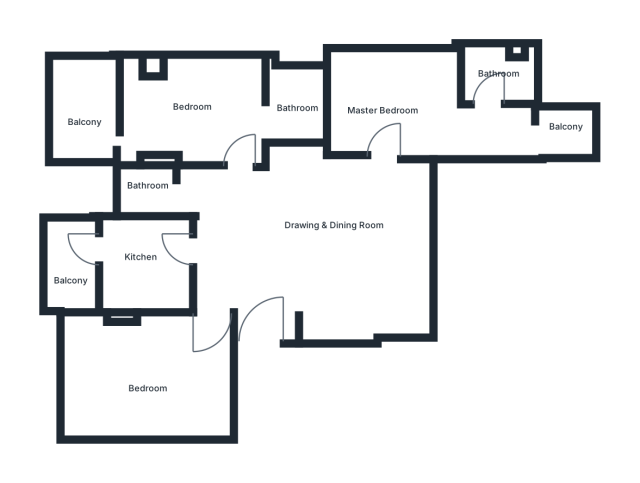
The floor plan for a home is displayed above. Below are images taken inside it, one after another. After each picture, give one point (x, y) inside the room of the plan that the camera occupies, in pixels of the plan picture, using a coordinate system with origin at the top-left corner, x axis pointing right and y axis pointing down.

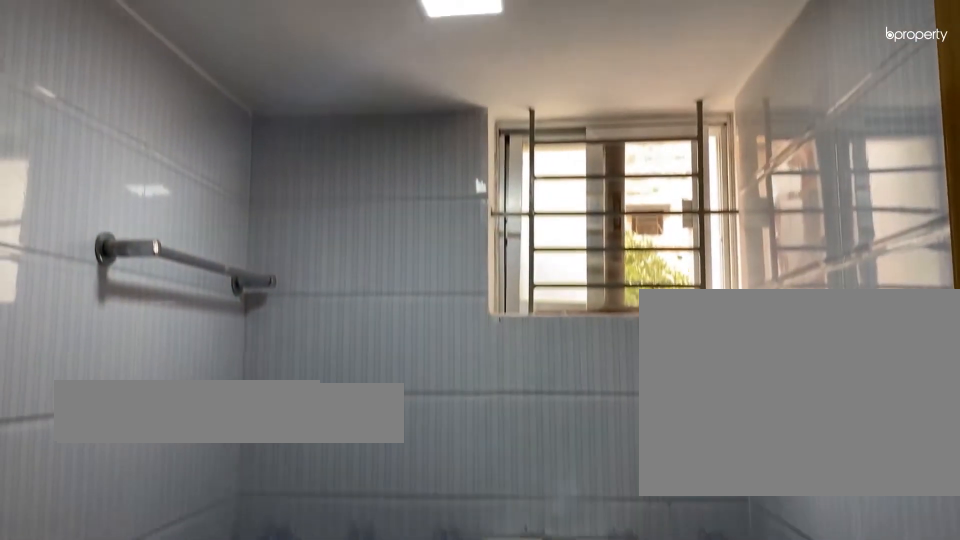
(153, 183)
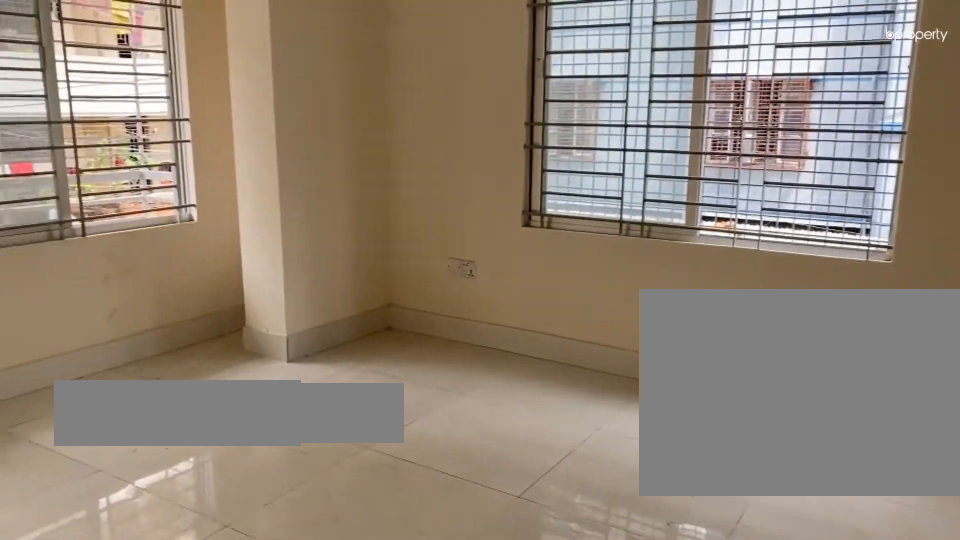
(196, 125)
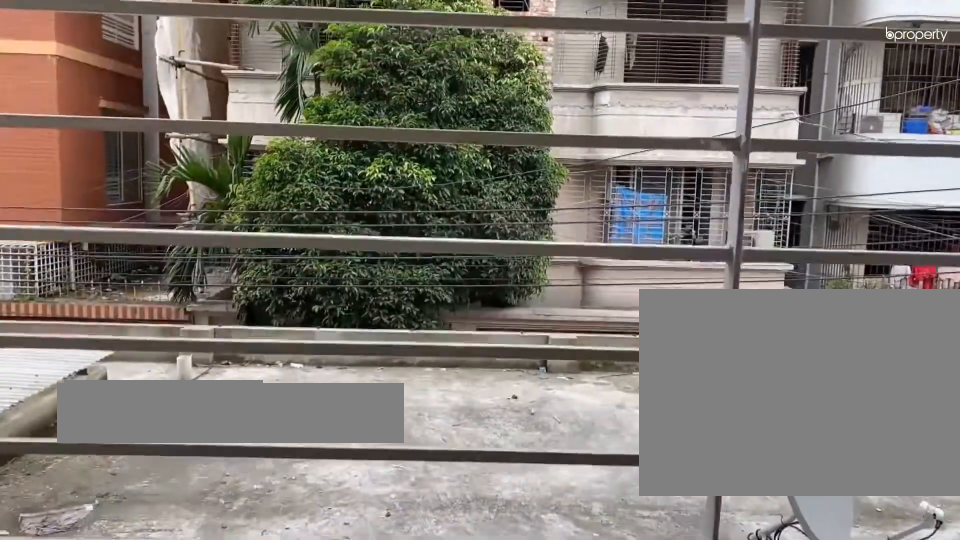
(82, 118)
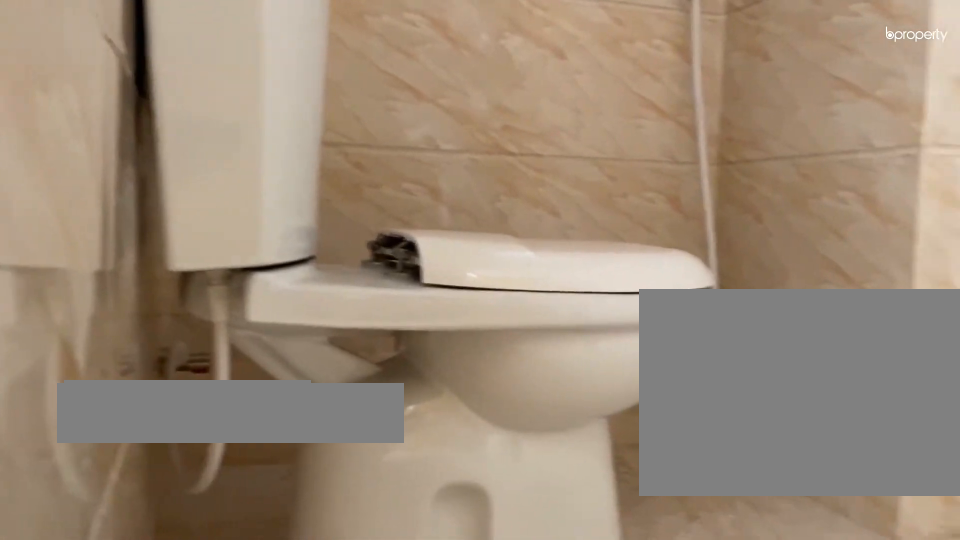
(289, 106)
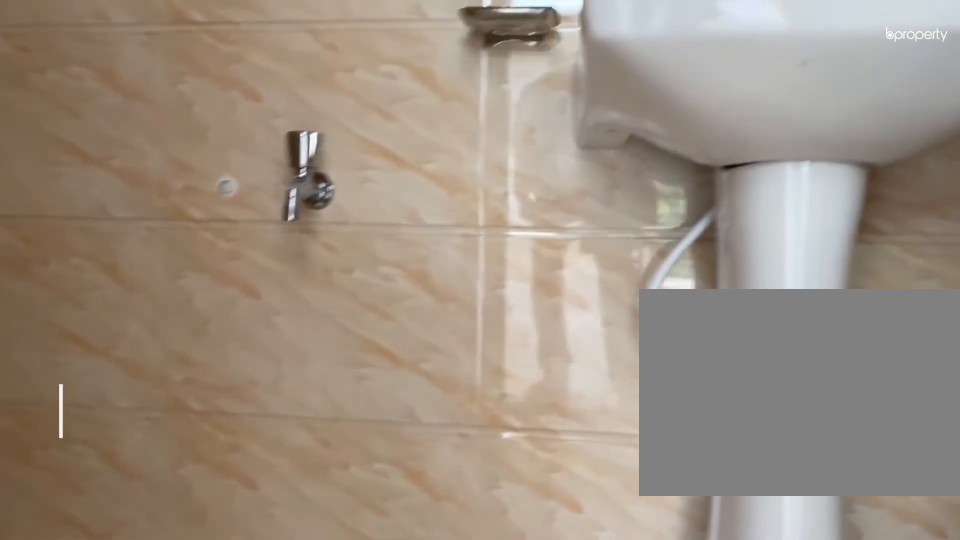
(289, 106)
